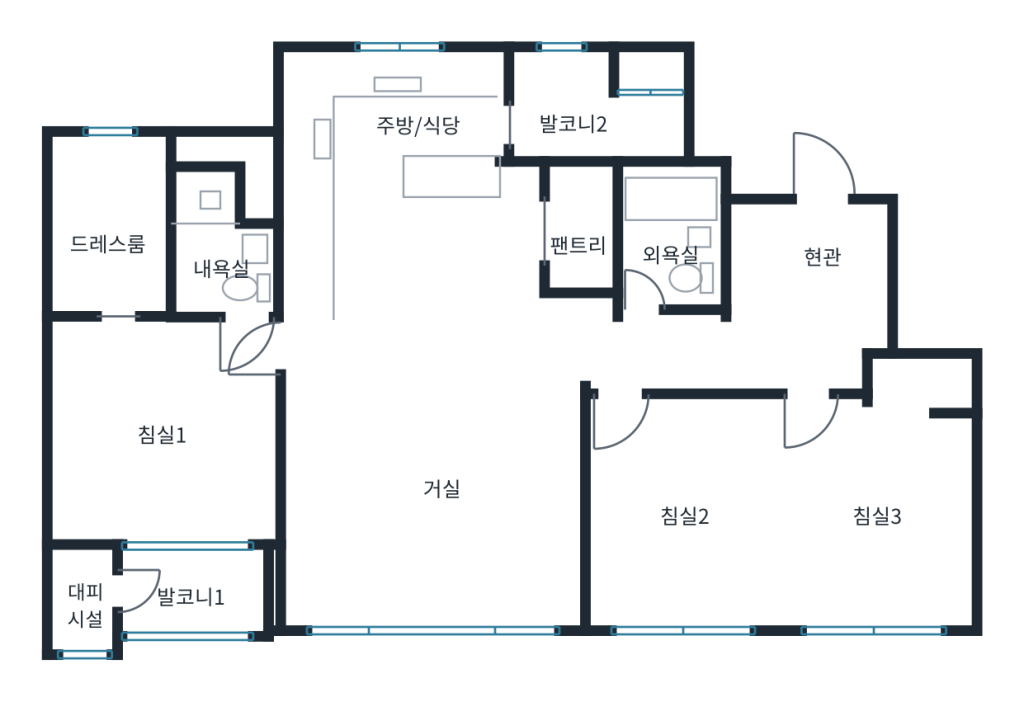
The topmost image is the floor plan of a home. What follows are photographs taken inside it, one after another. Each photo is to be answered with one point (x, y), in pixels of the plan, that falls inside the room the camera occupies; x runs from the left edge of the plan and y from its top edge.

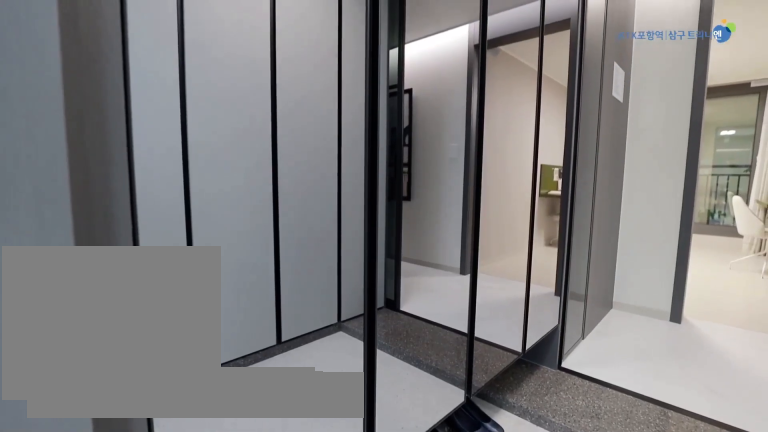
(805, 265)
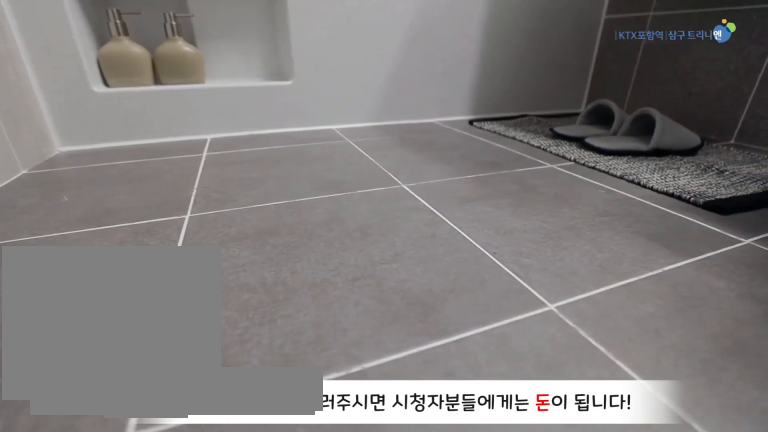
(667, 242)
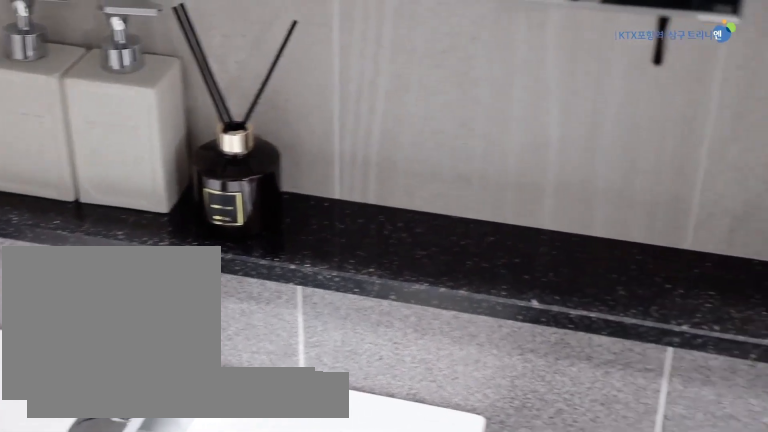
(669, 242)
